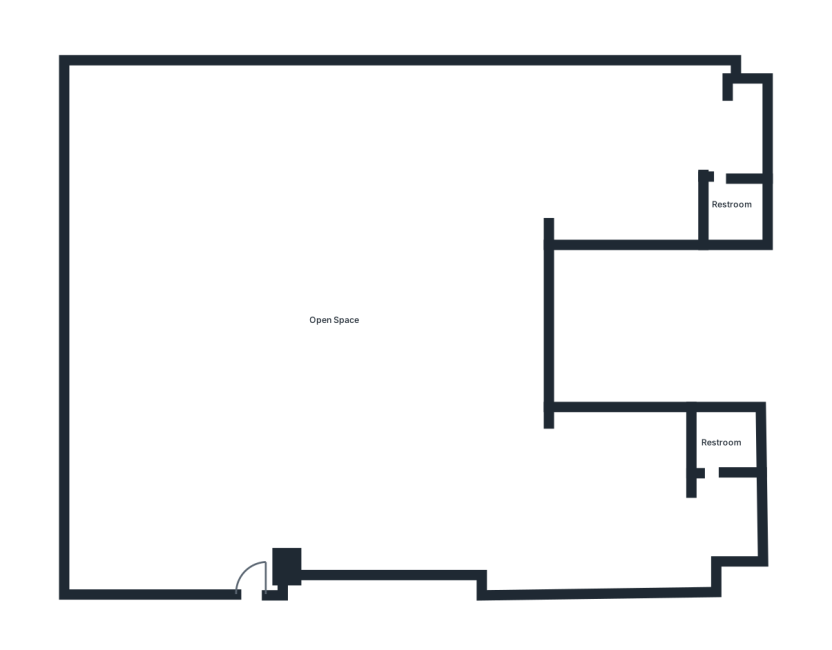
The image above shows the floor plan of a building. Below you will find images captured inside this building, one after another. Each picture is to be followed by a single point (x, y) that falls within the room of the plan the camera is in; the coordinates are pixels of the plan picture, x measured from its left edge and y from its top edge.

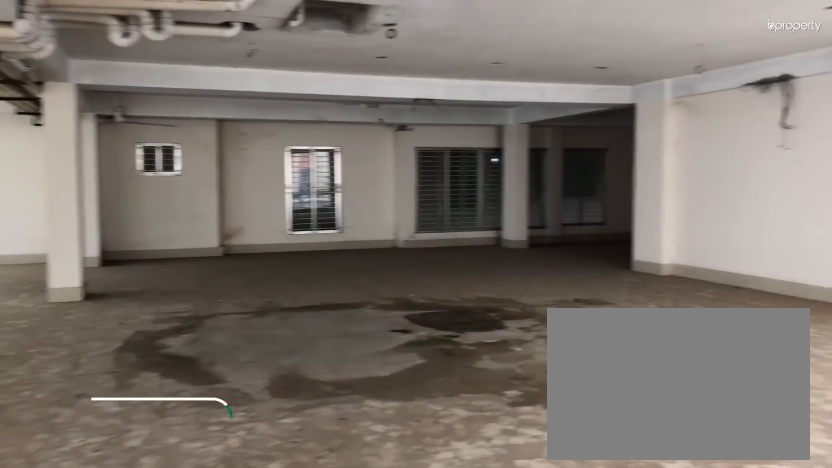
(256, 526)
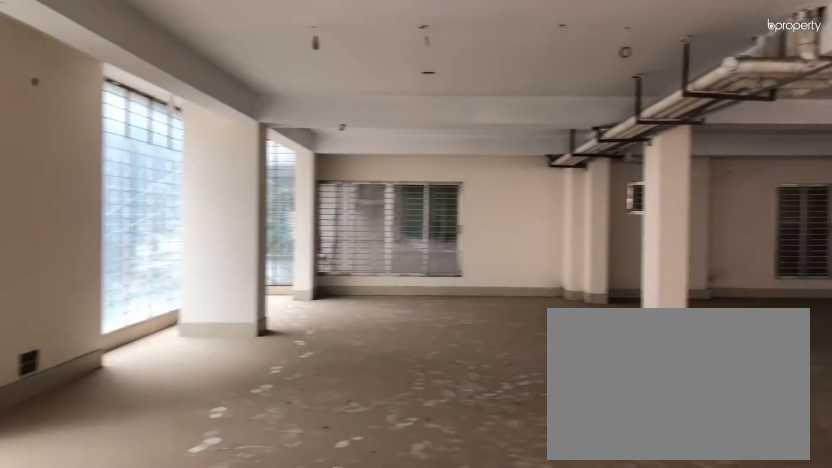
(337, 320)
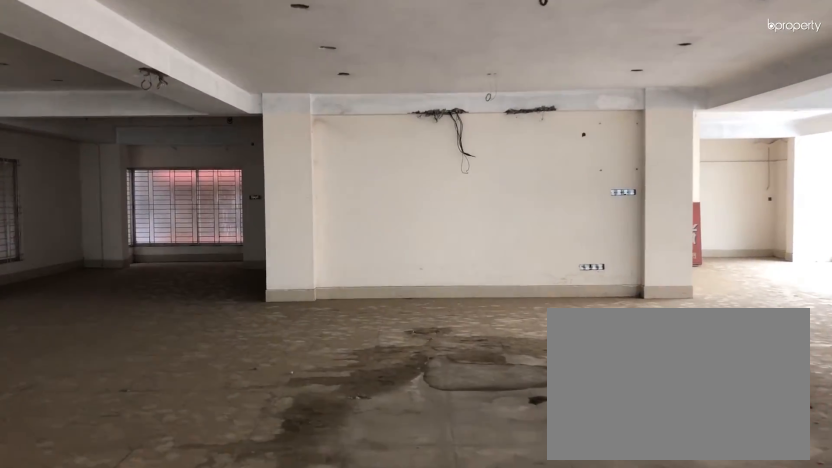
(337, 320)
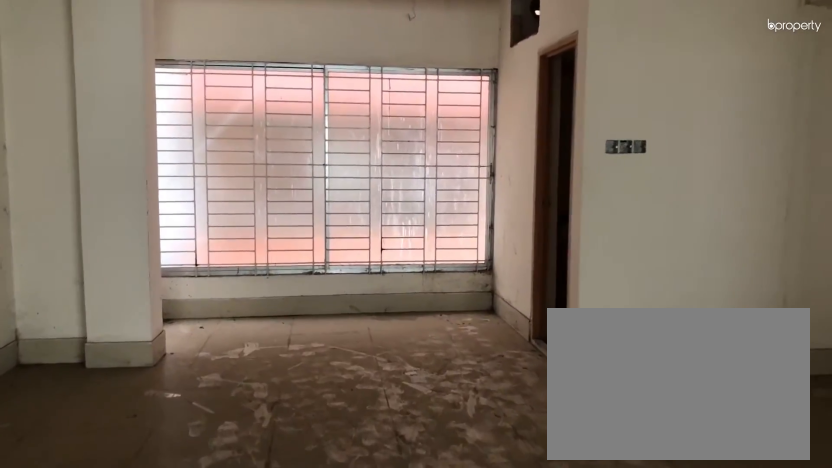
(576, 146)
